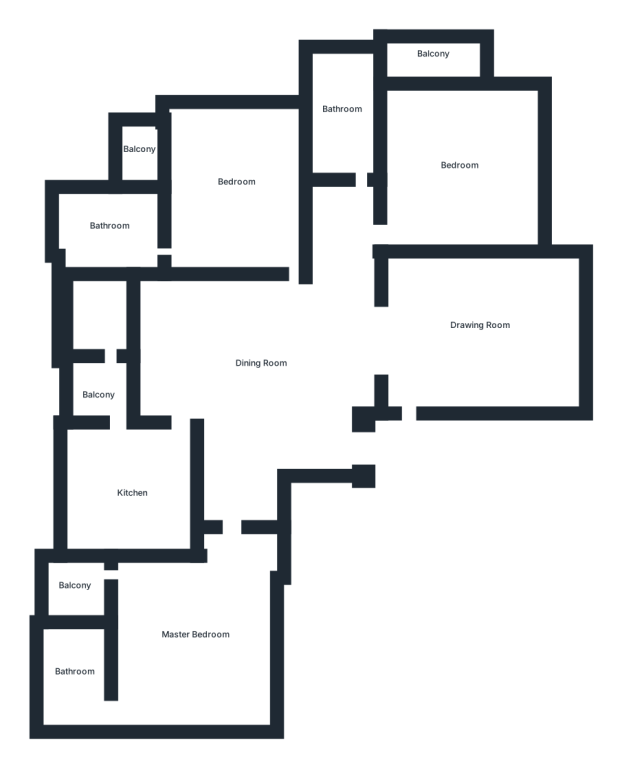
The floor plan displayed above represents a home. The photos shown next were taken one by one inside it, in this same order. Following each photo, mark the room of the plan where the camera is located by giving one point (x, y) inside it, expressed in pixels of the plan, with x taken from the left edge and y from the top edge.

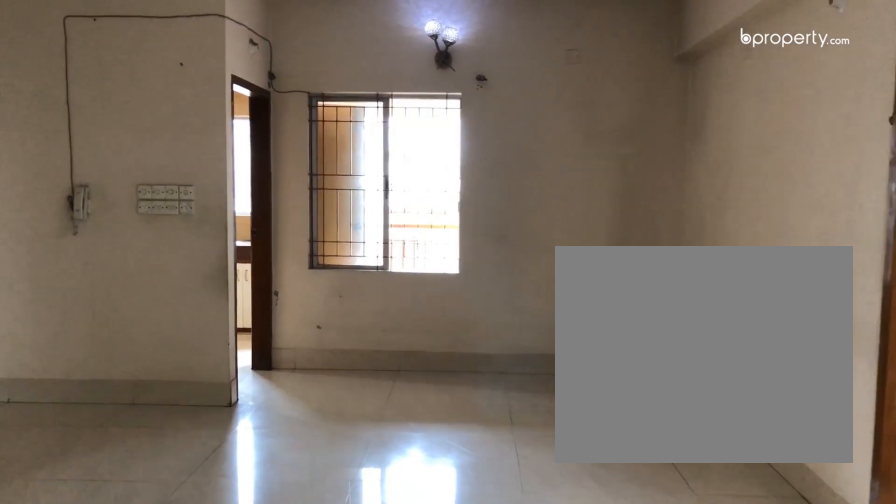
(267, 364)
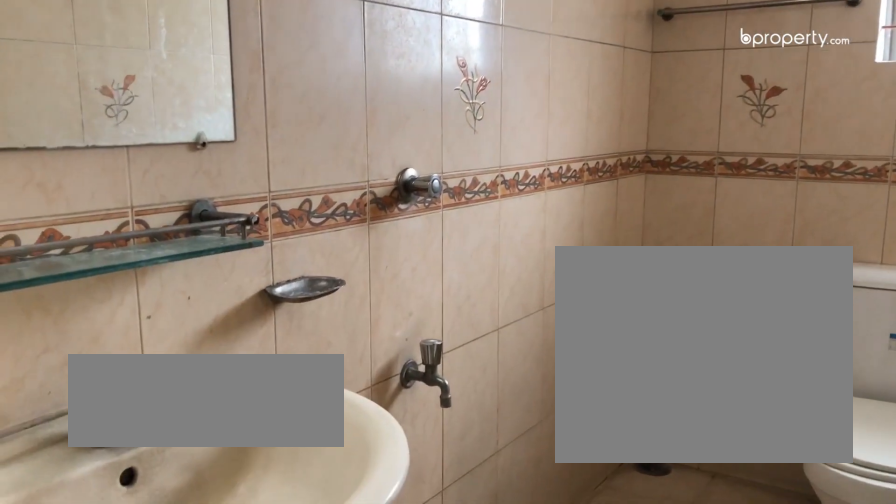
(348, 118)
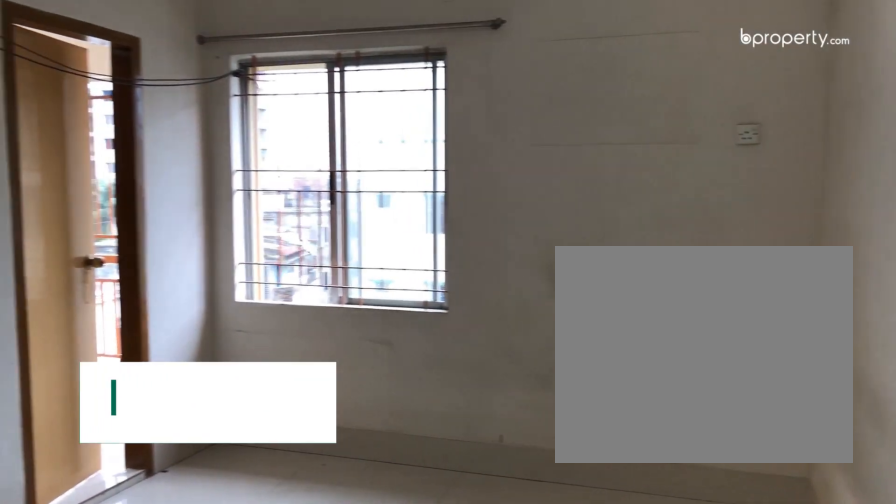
(239, 193)
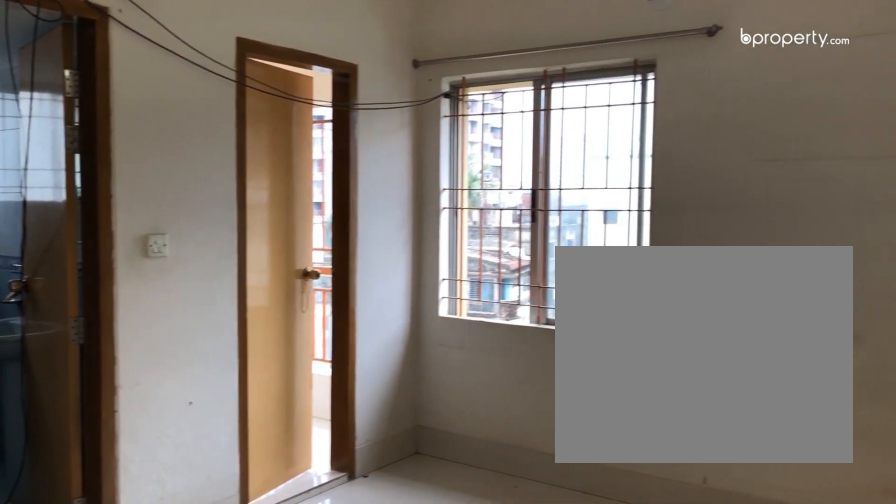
(238, 194)
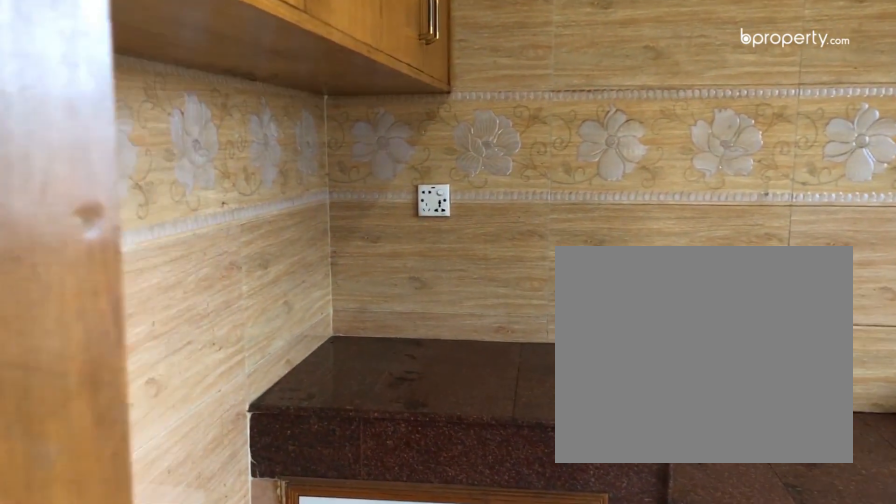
(128, 496)
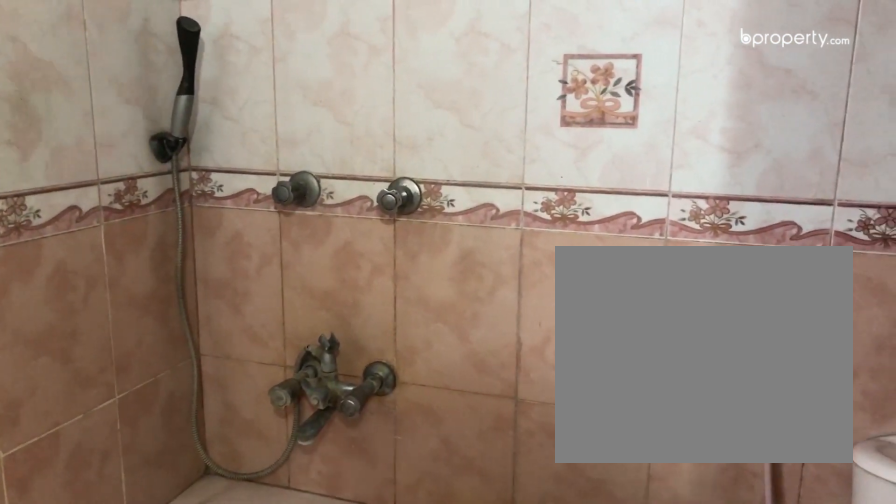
(77, 682)
